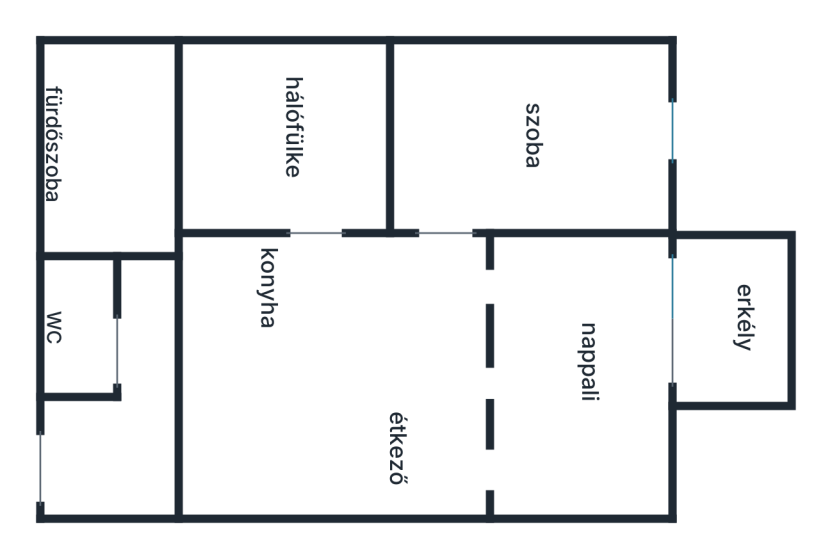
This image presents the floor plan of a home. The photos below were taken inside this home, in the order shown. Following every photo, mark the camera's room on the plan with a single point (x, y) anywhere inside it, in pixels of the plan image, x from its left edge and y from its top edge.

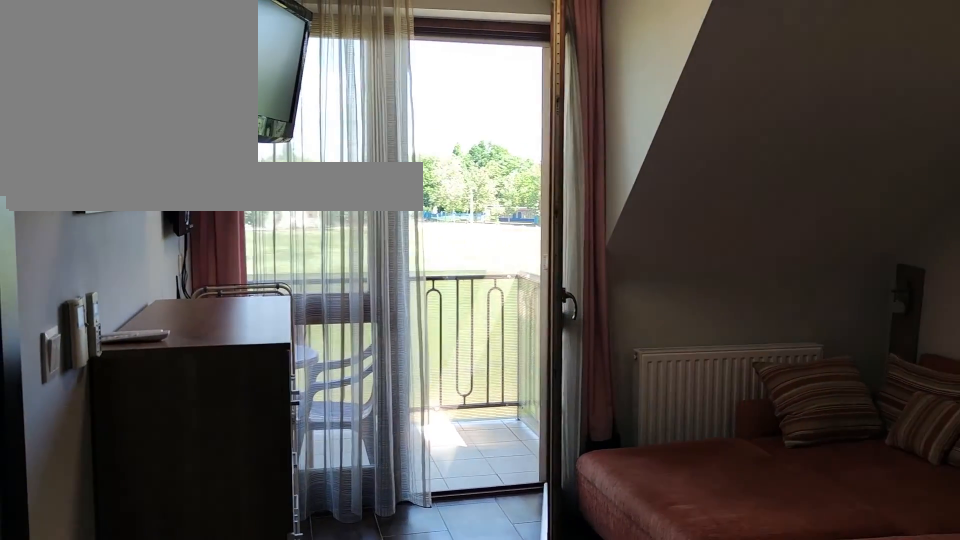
(592, 386)
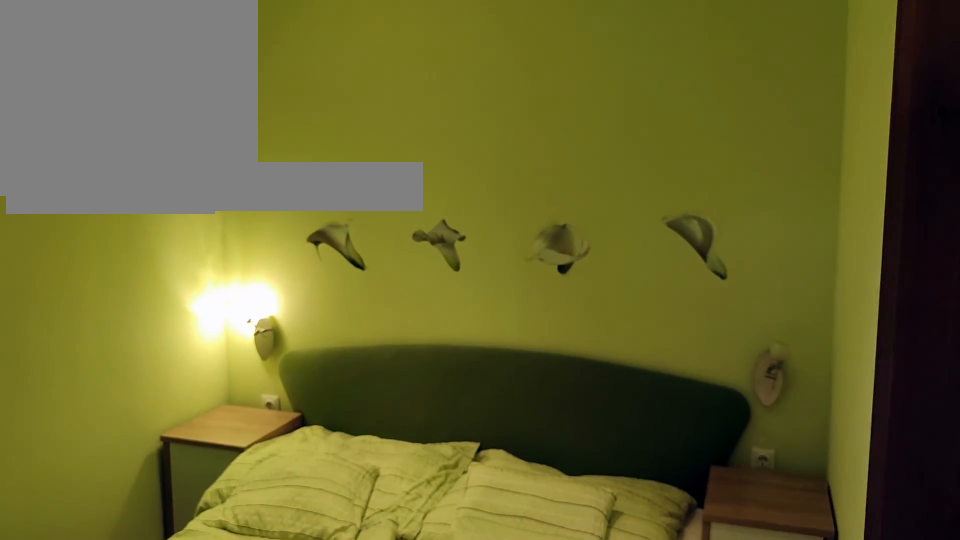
(272, 124)
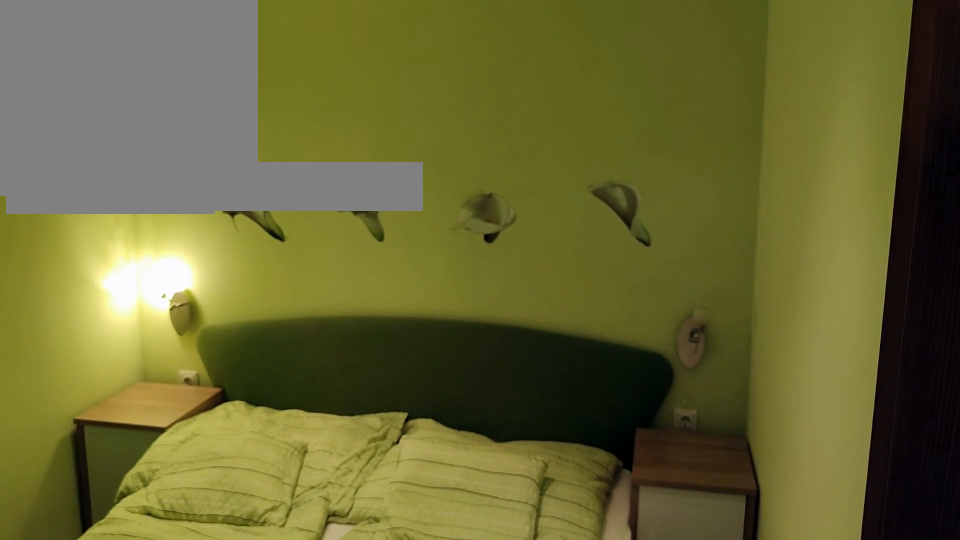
(273, 124)
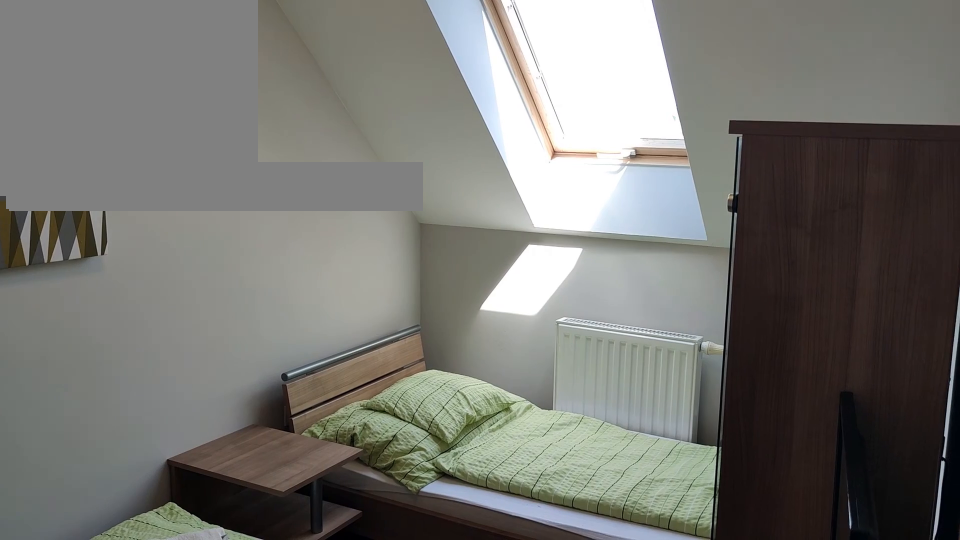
(533, 124)
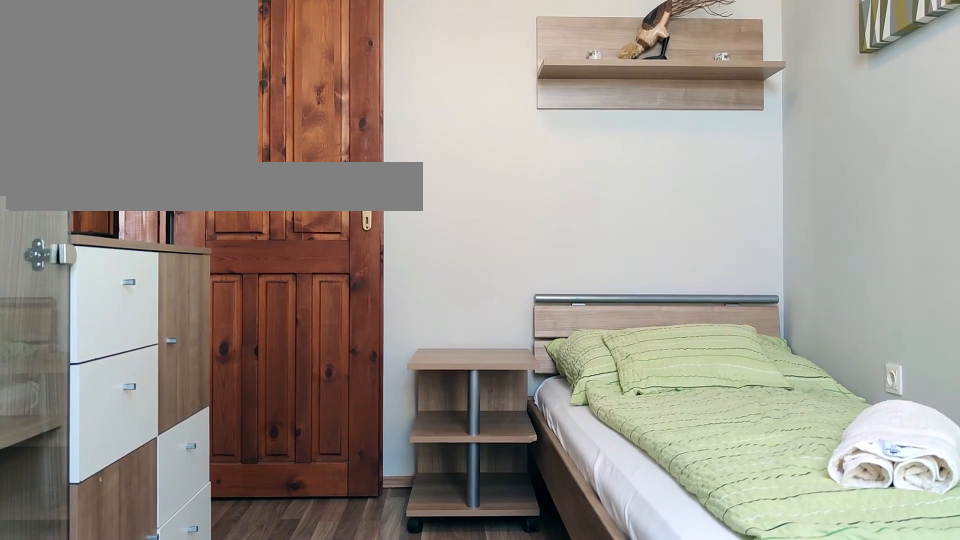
(533, 124)
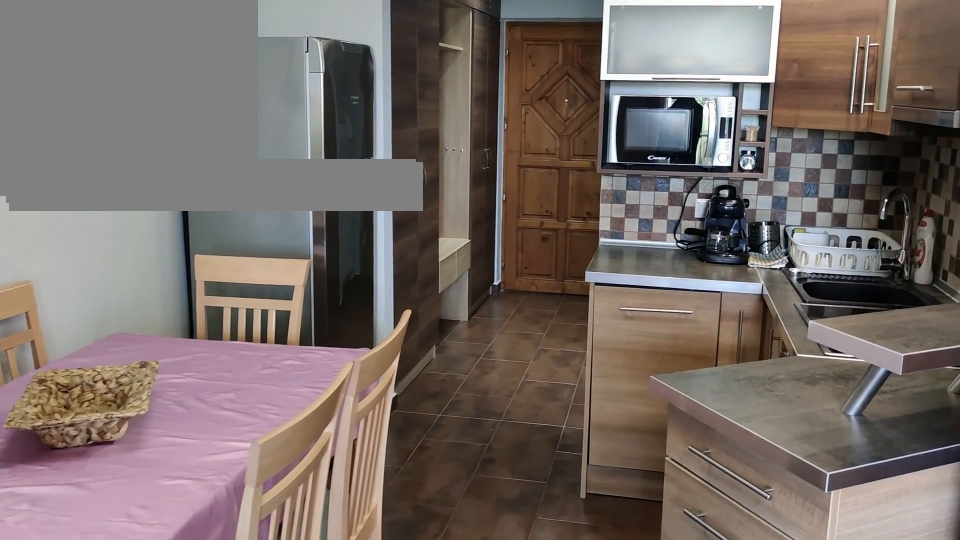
(326, 387)
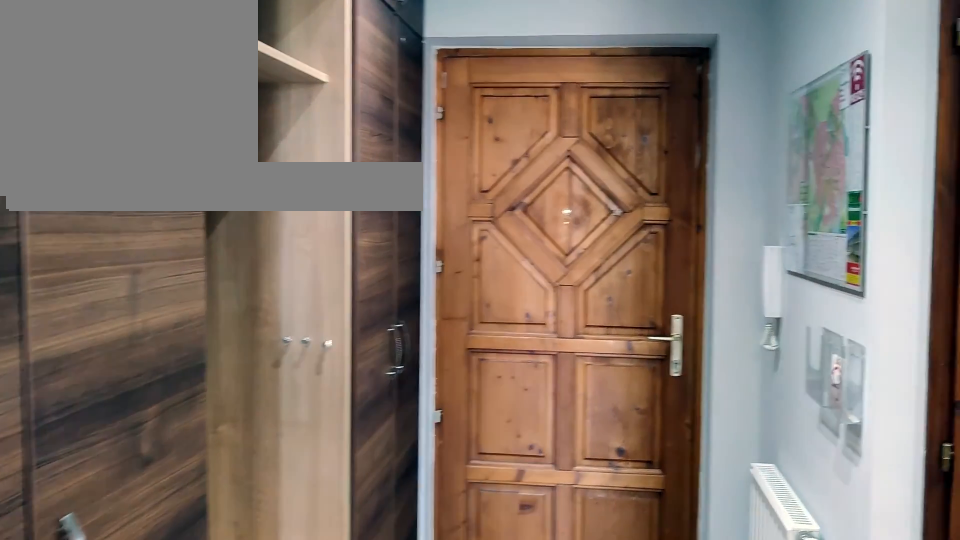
(76, 451)
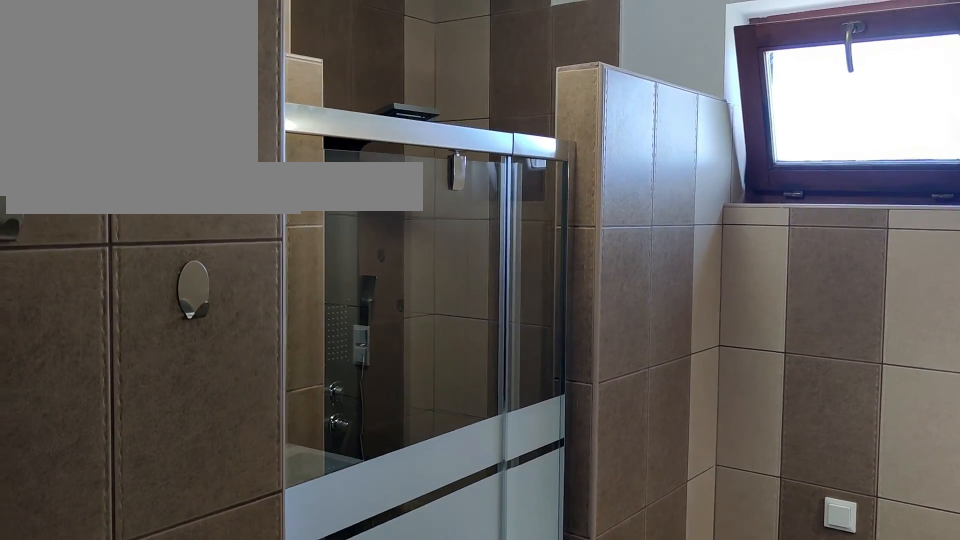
(75, 148)
